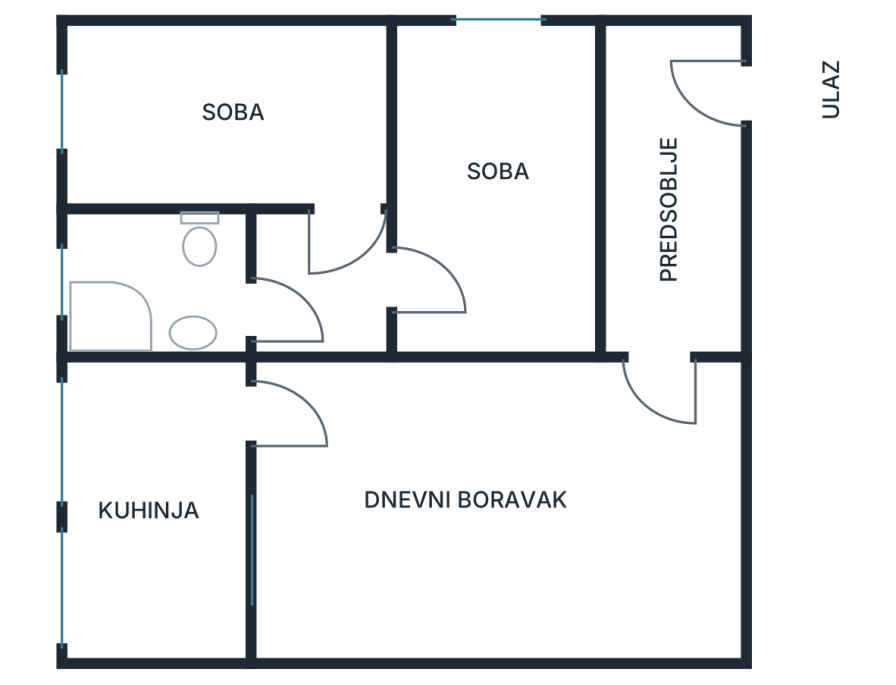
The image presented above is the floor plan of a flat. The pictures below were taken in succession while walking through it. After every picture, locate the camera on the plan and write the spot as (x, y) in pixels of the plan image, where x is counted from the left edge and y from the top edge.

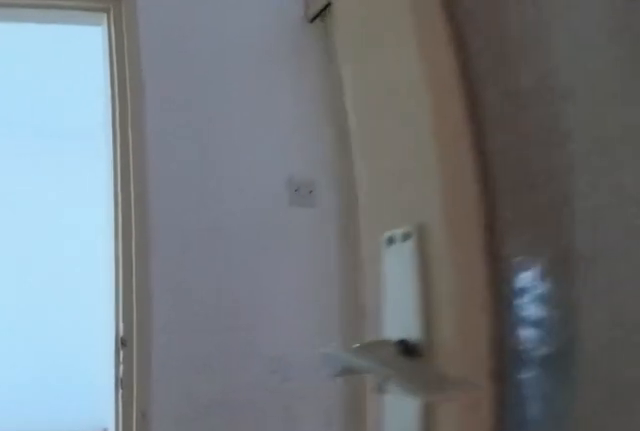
(332, 335)
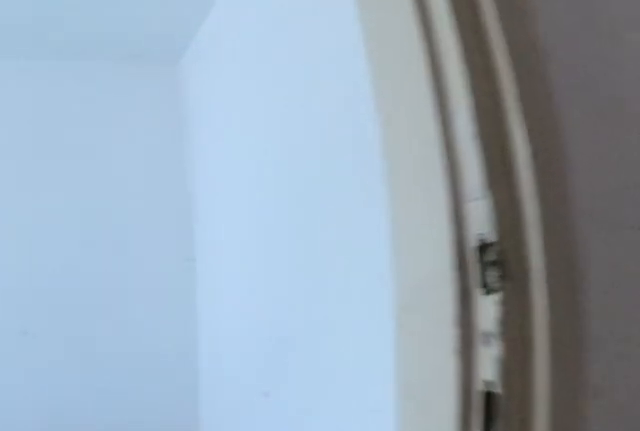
(332, 259)
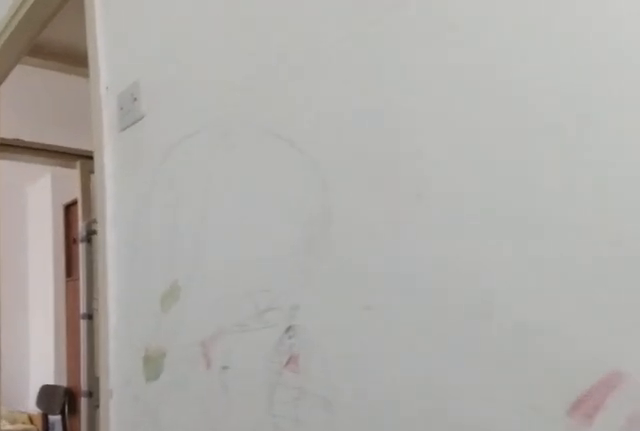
(217, 113)
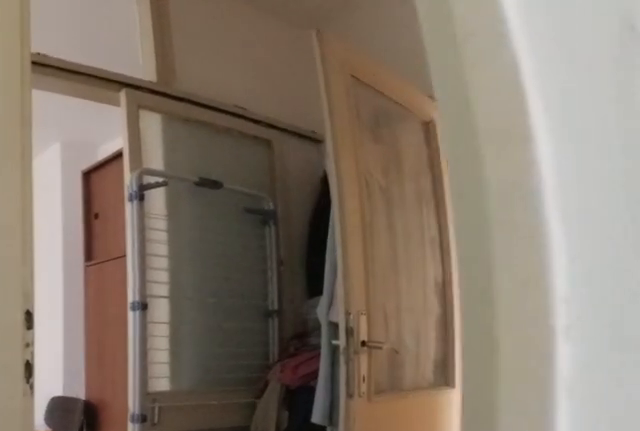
(294, 138)
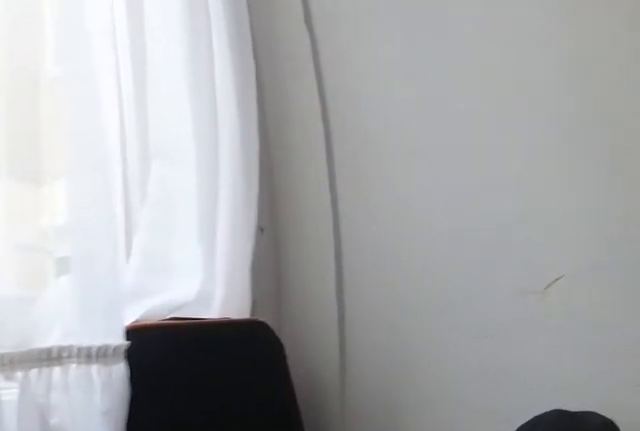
(475, 123)
